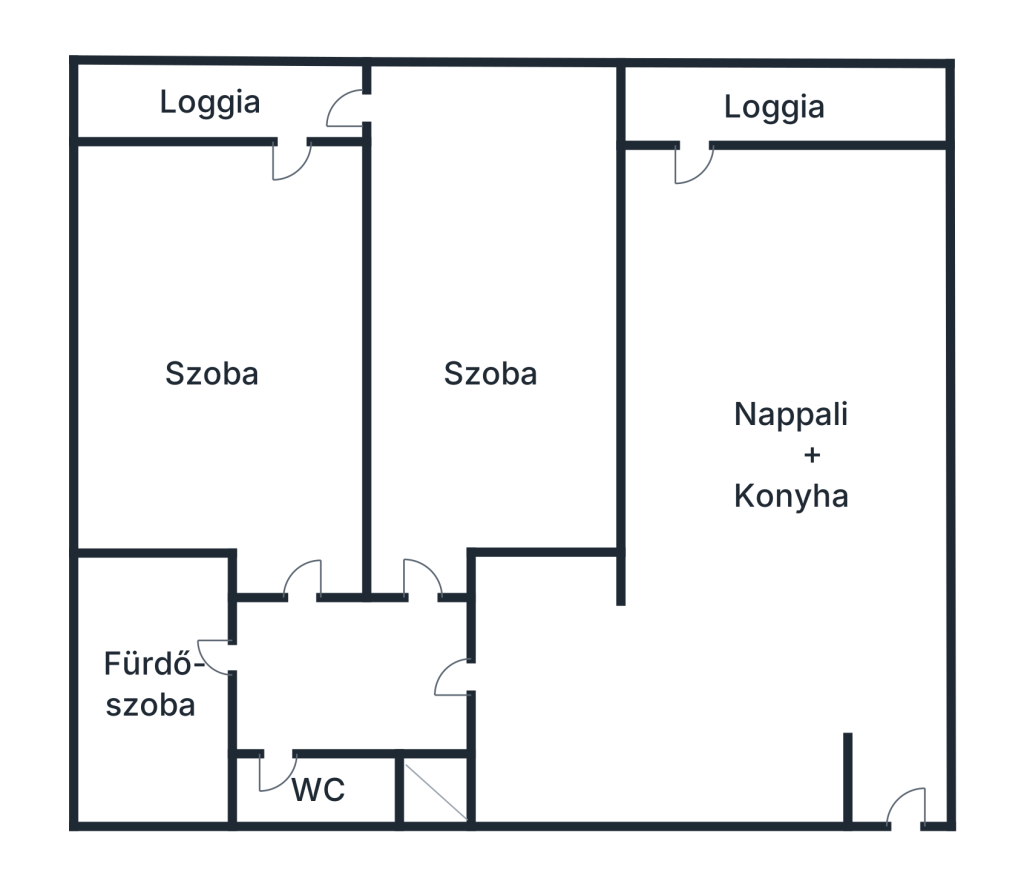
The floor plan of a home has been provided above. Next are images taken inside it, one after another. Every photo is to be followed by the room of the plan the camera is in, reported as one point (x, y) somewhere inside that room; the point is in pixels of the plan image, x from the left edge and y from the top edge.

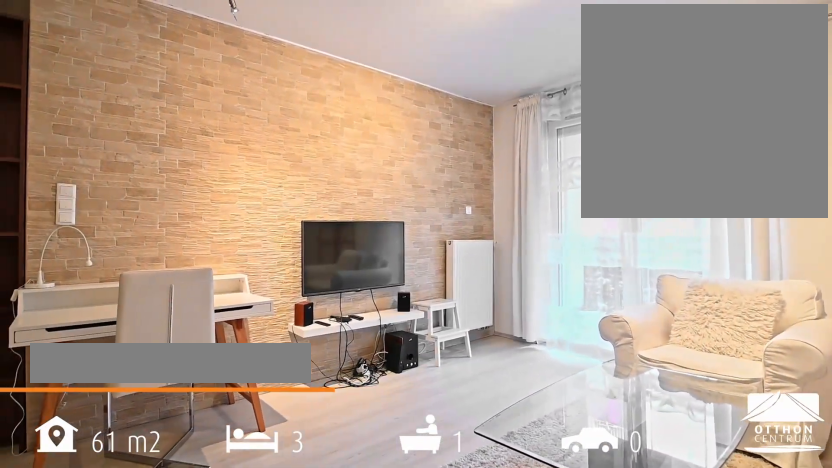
(759, 584)
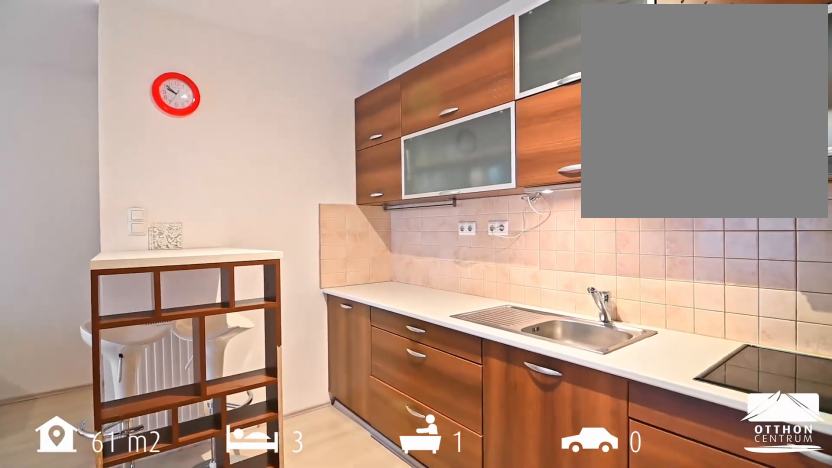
(759, 585)
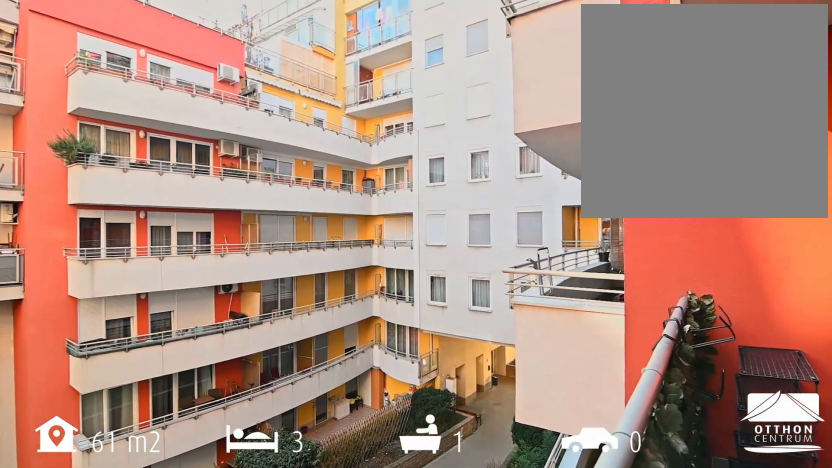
(781, 103)
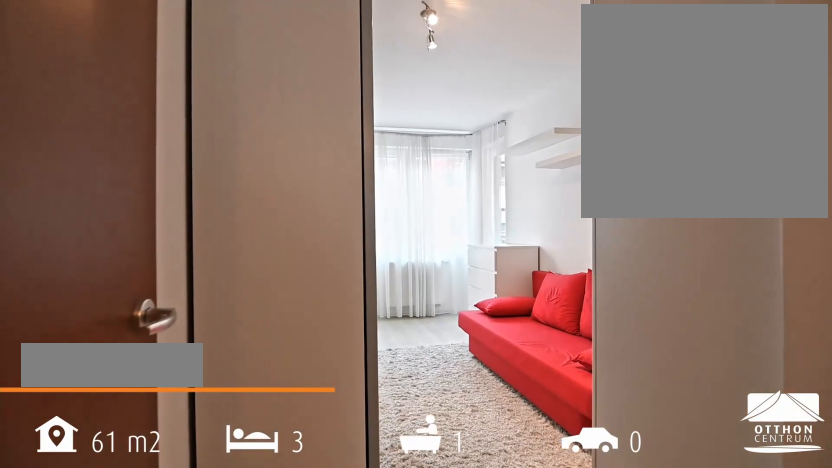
(499, 325)
